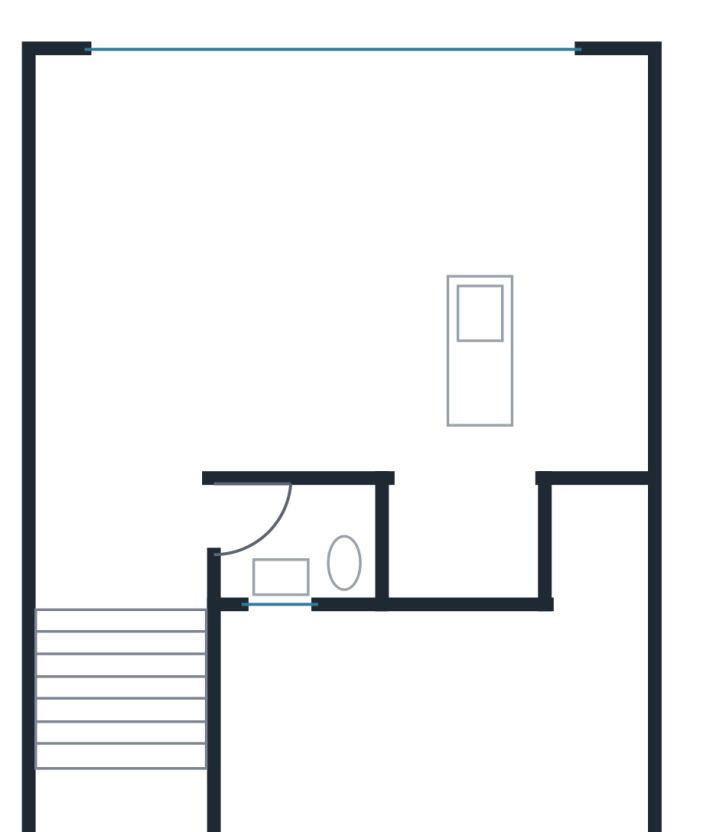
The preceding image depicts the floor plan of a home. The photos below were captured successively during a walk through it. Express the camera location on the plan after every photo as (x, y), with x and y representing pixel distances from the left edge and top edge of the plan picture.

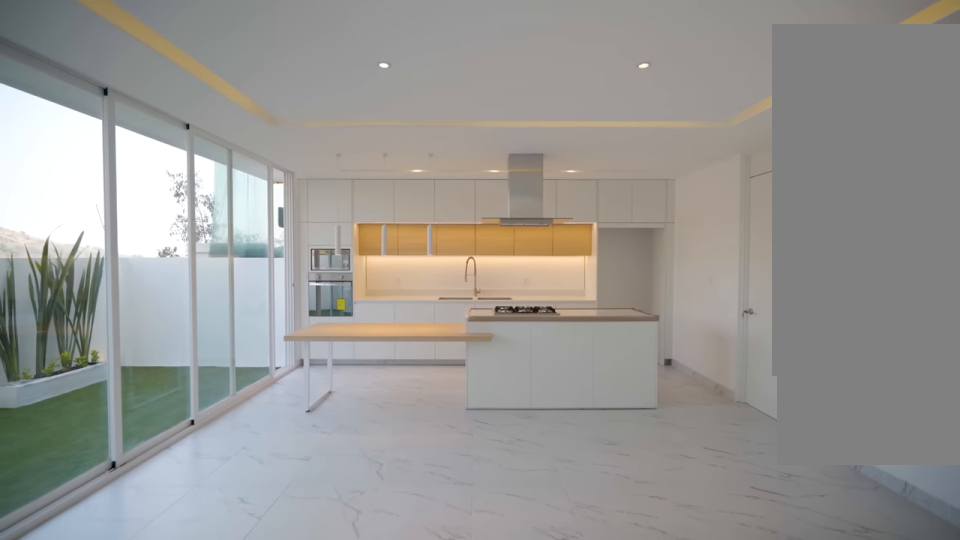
(165, 265)
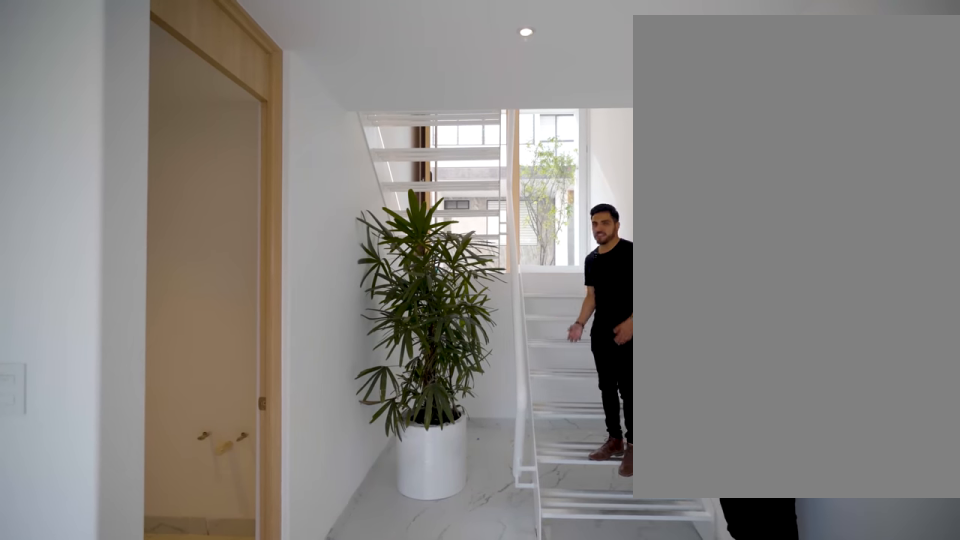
(118, 523)
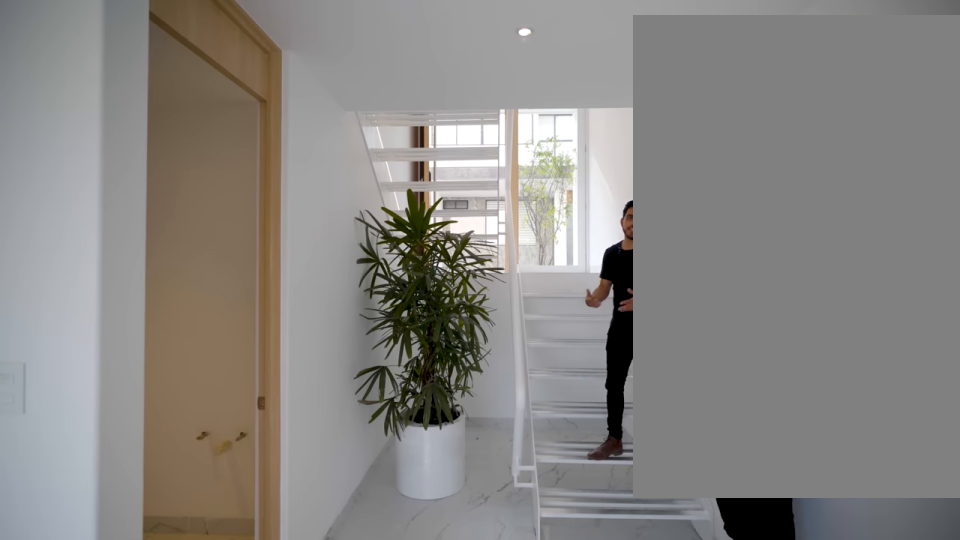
(120, 524)
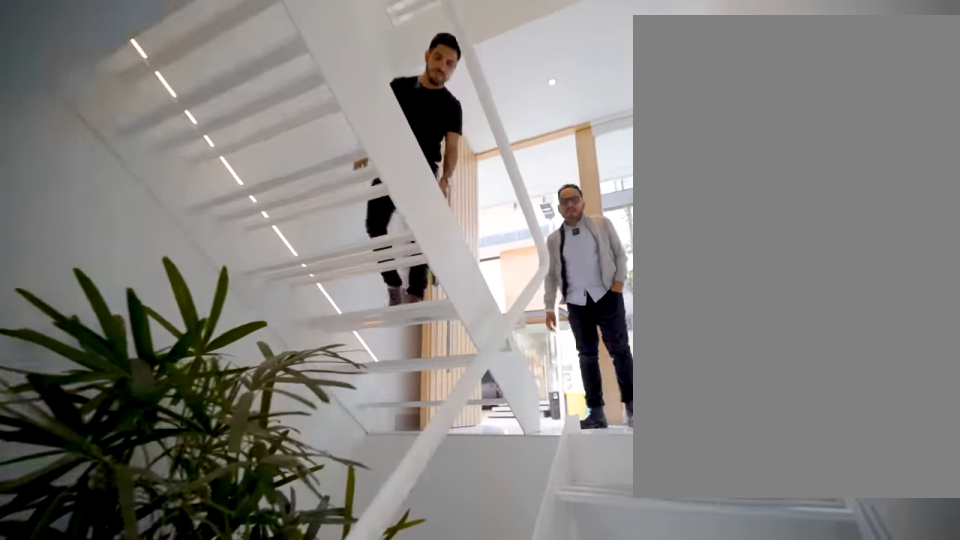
(70, 637)
